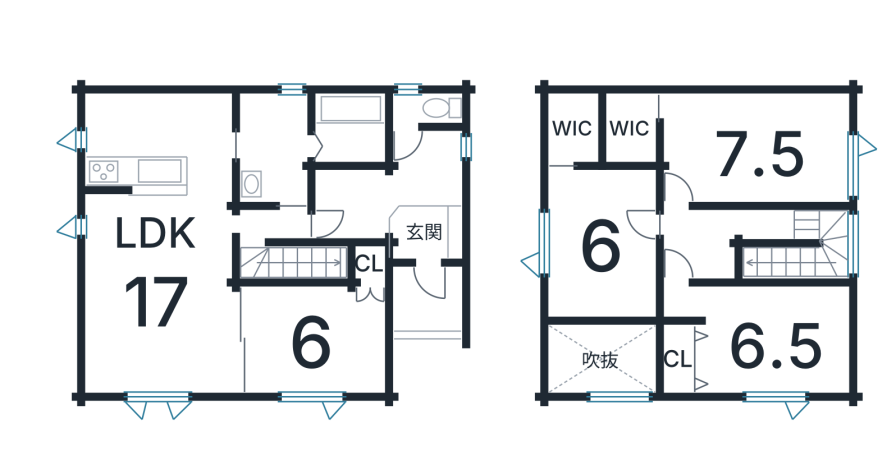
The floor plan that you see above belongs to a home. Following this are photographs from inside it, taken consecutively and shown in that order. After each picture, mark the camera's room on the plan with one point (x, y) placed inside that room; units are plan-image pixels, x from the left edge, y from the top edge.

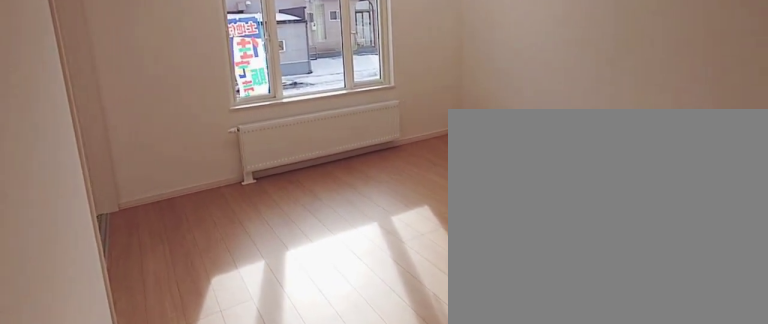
(159, 291)
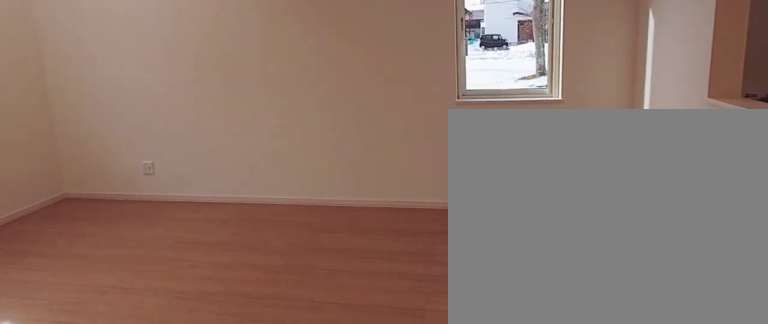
(159, 291)
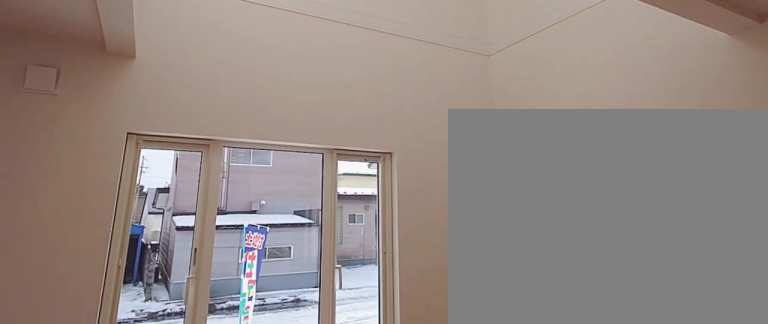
(159, 291)
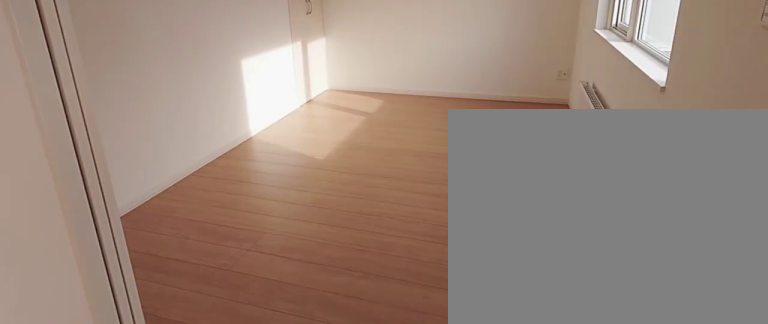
(317, 342)
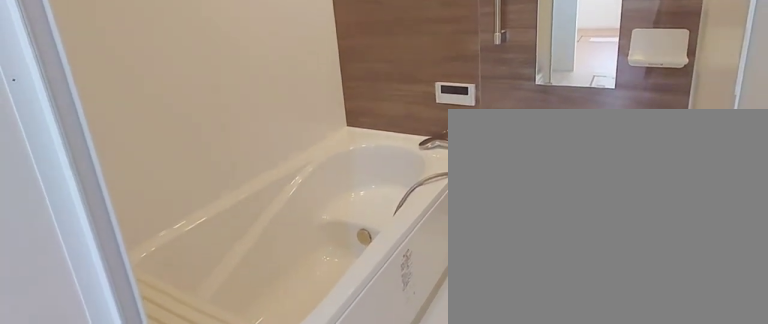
(346, 130)
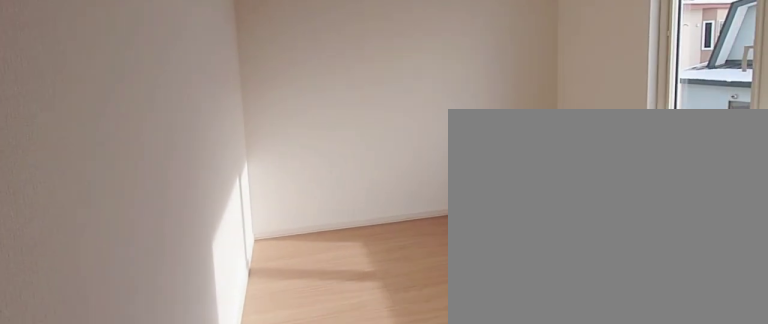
(770, 340)
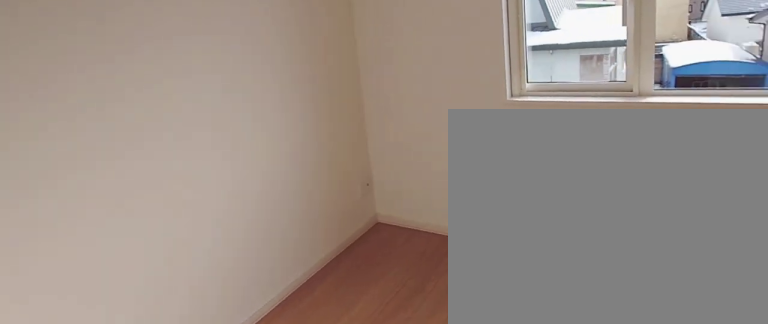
(770, 340)
